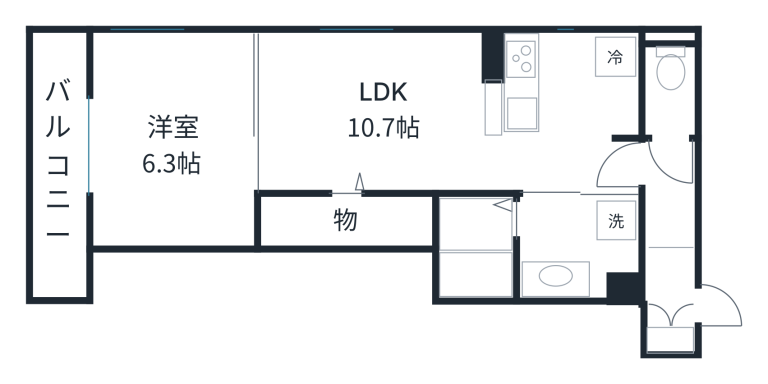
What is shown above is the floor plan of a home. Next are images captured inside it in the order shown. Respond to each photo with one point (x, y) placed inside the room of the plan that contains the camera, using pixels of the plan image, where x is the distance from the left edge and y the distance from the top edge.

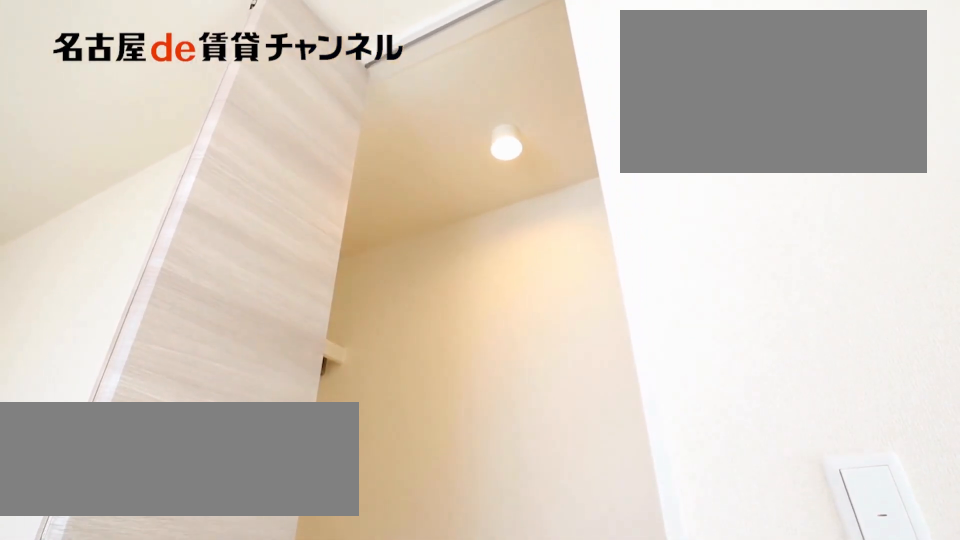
(346, 223)
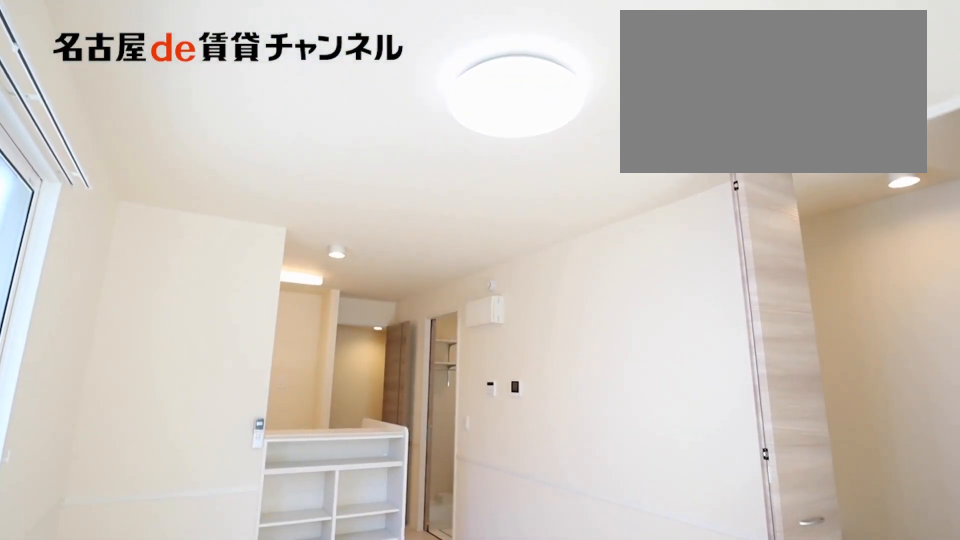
(372, 112)
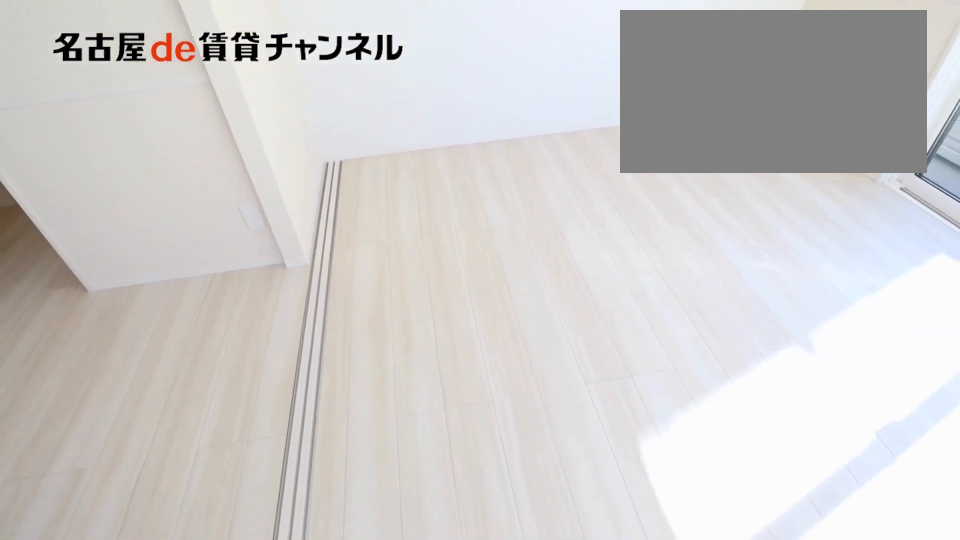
(173, 140)
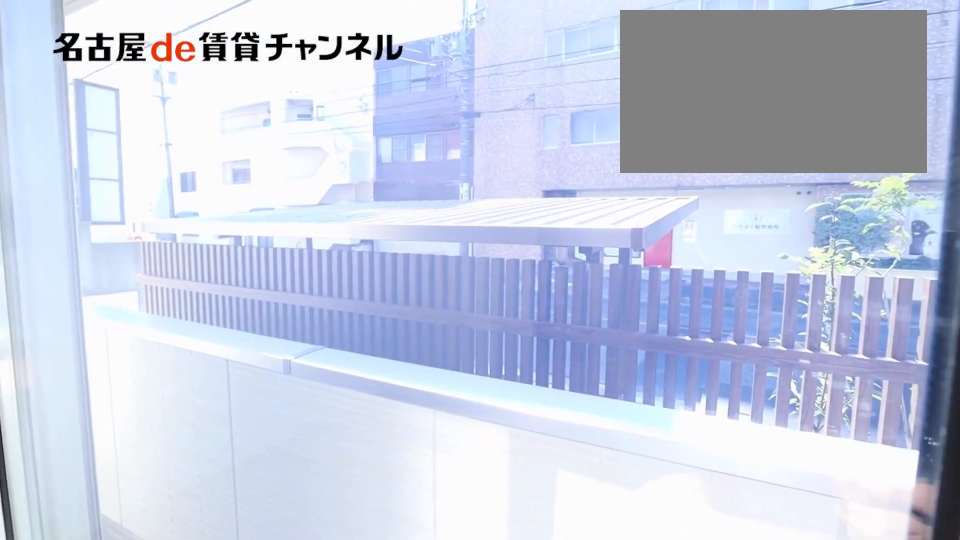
(173, 140)
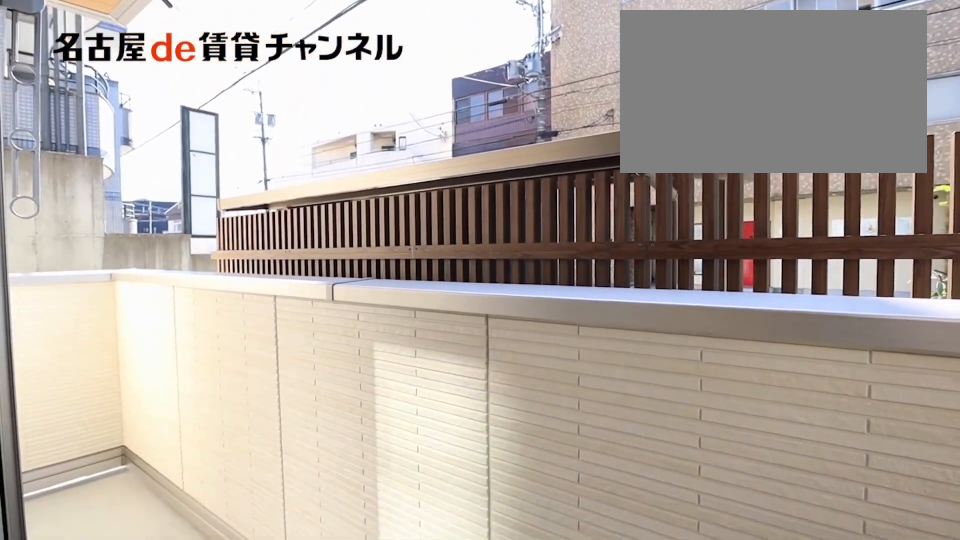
(59, 165)
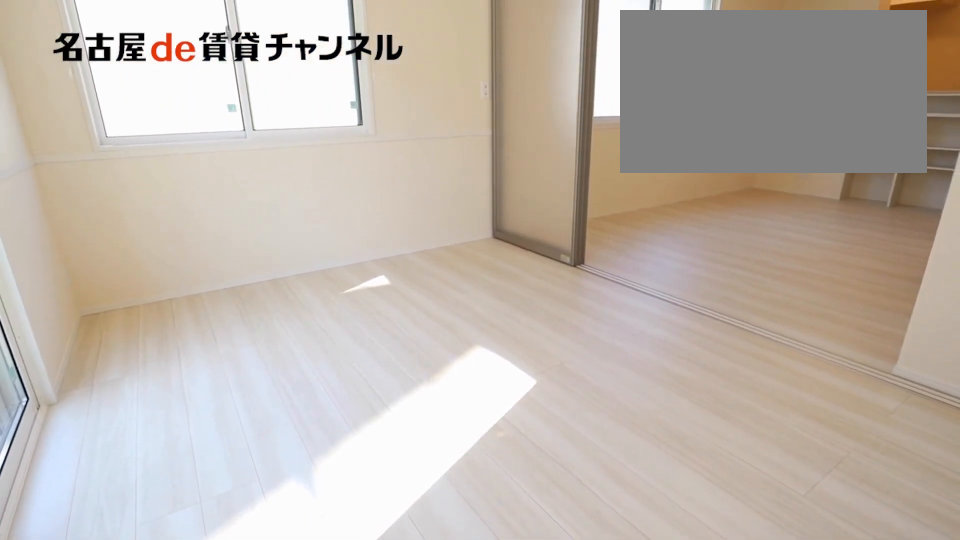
(175, 140)
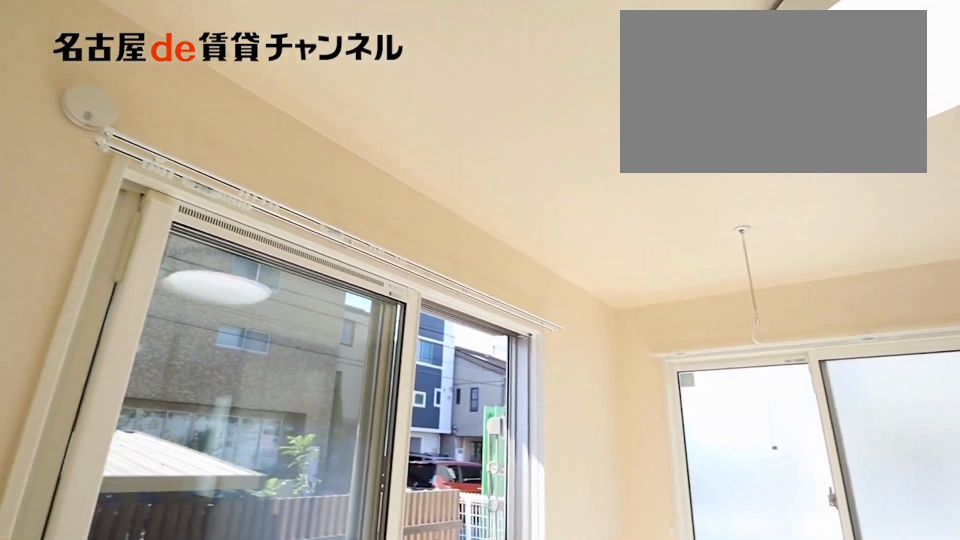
(175, 140)
